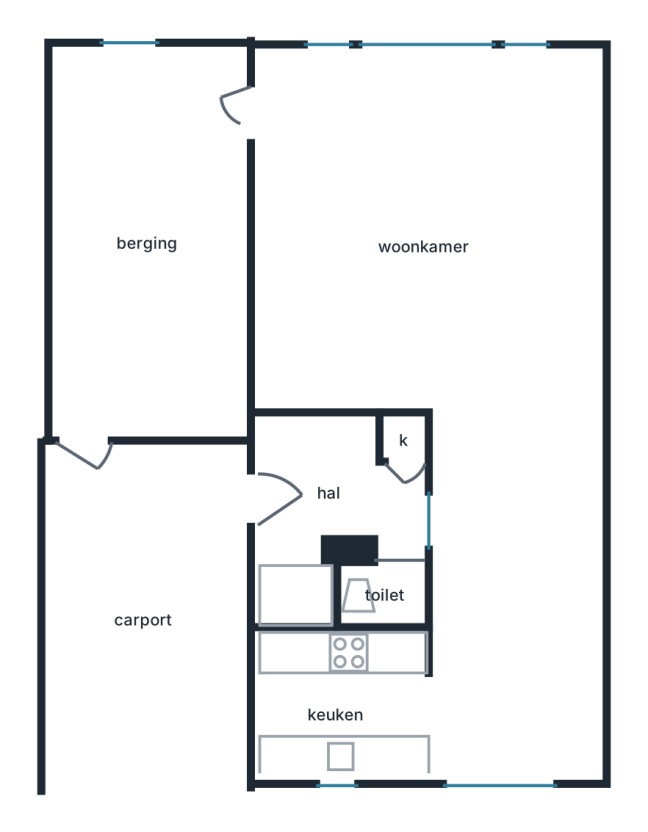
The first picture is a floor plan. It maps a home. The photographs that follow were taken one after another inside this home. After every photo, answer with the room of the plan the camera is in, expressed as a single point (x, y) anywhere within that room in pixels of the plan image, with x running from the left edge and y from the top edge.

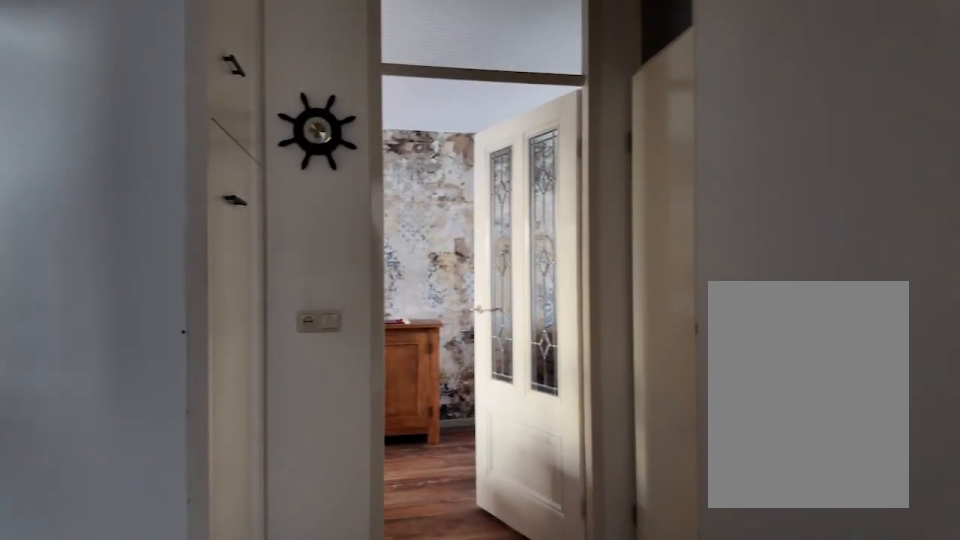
(336, 491)
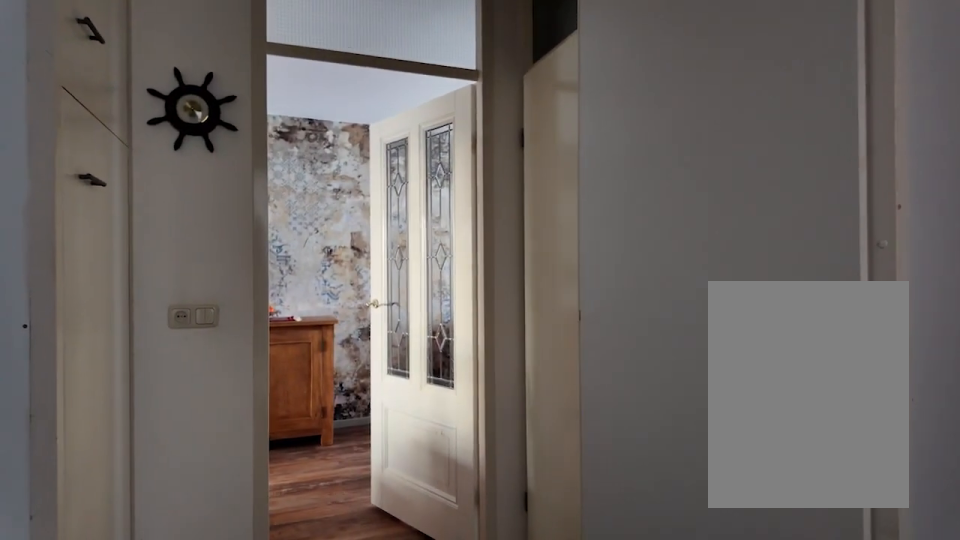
(336, 491)
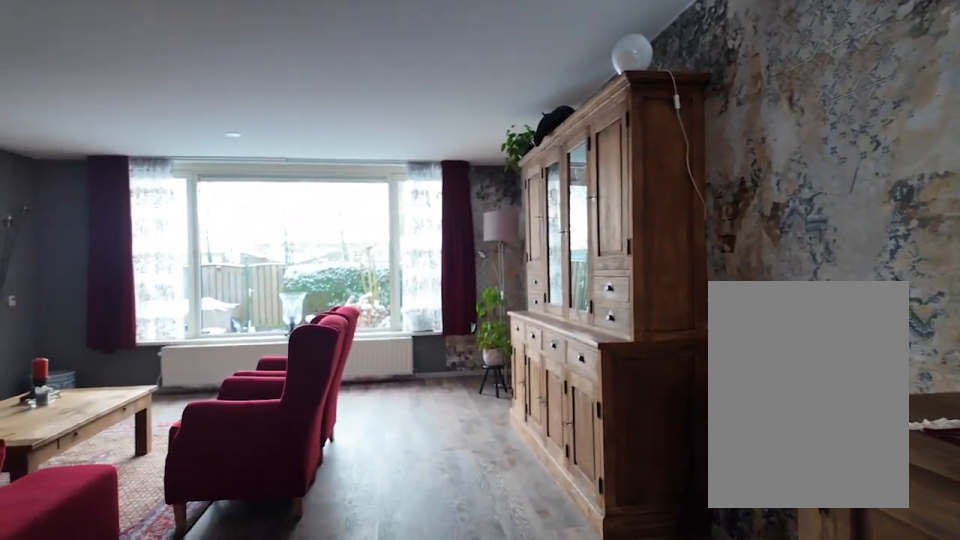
(429, 285)
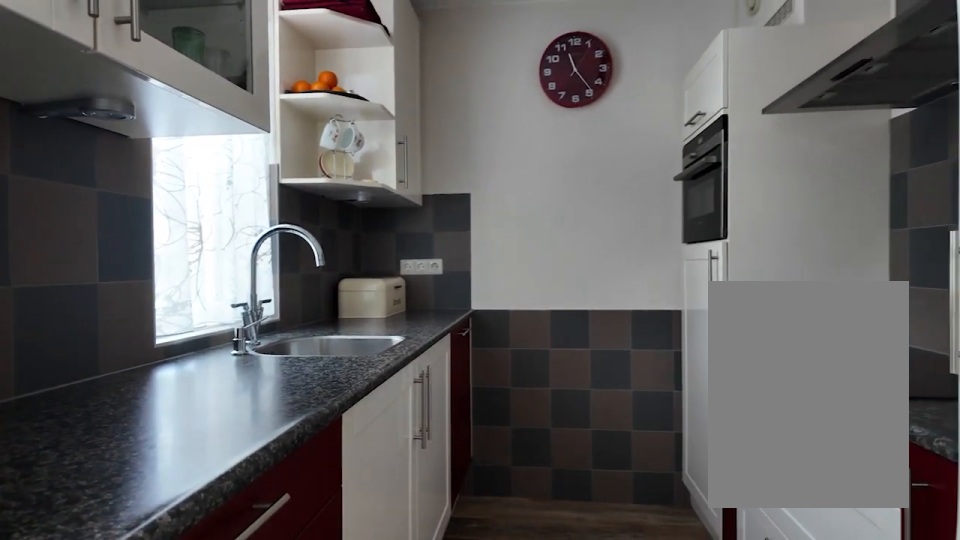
(480, 662)
